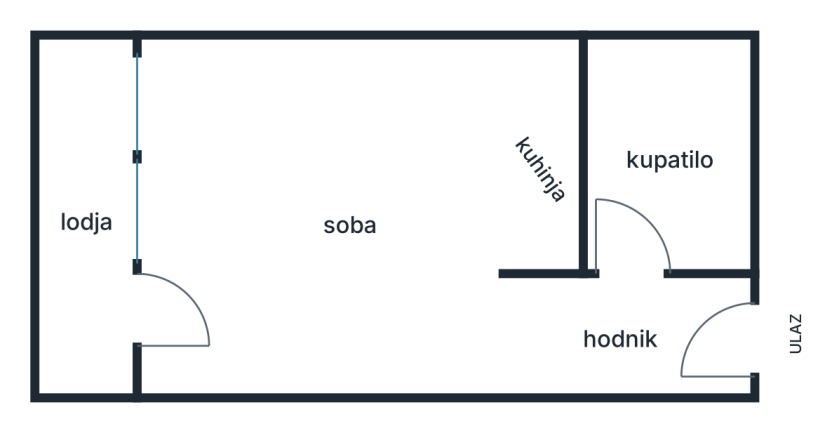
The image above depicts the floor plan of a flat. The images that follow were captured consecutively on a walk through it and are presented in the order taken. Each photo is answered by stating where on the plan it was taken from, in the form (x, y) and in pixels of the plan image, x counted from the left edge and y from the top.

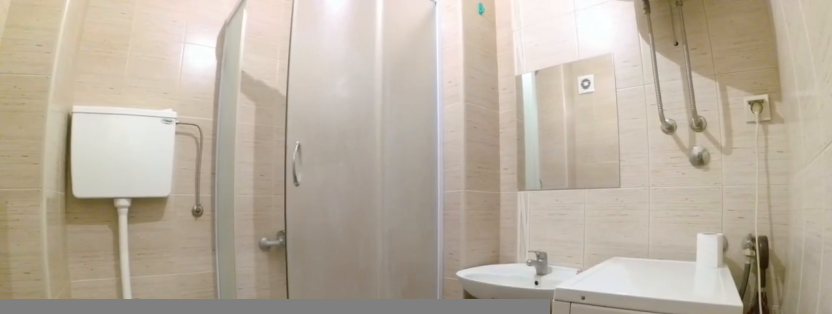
(638, 285)
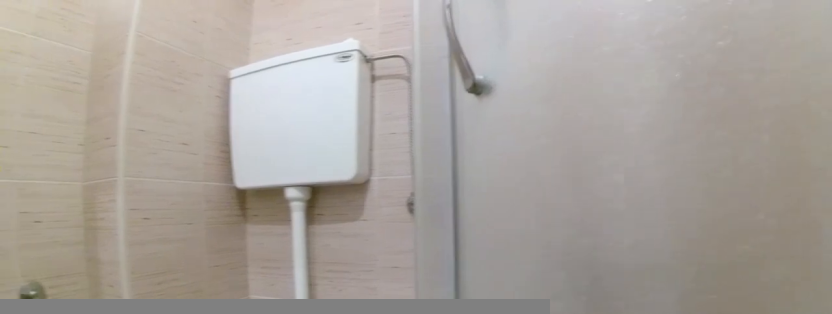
(704, 165)
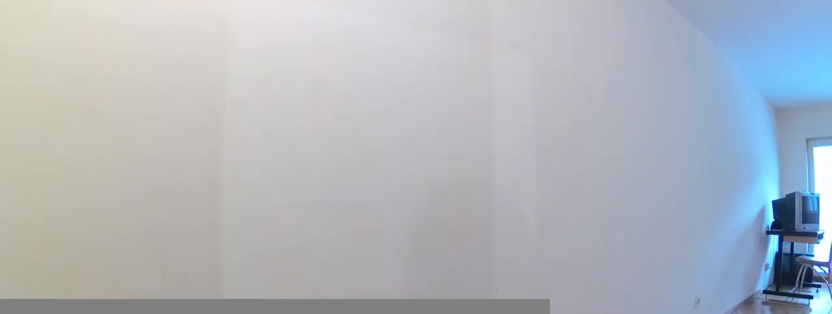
(626, 285)
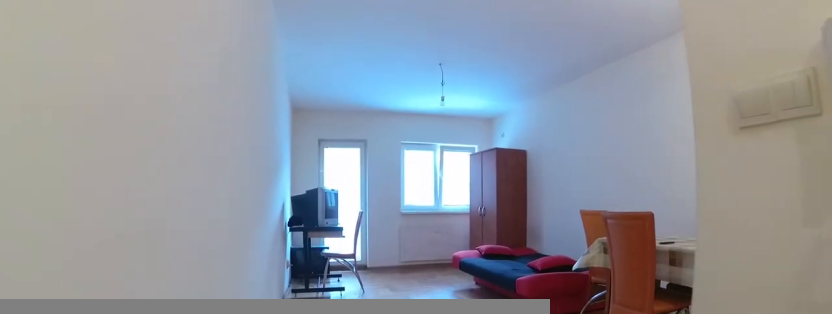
(559, 323)
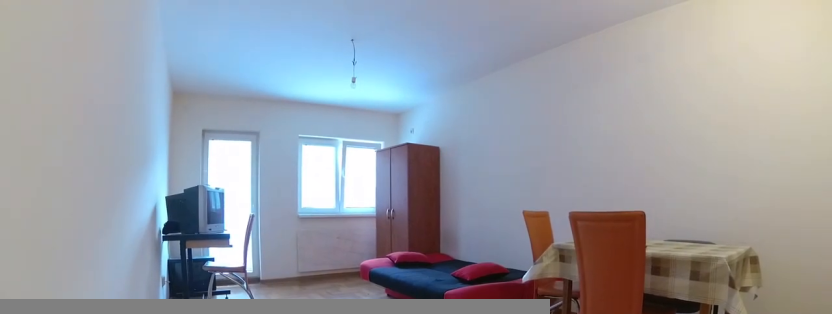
(519, 322)
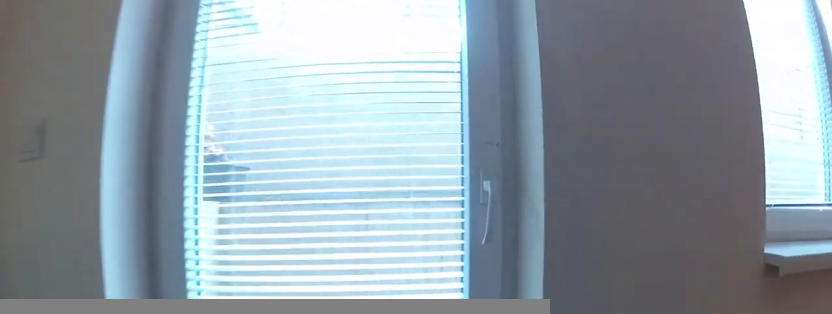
(200, 318)
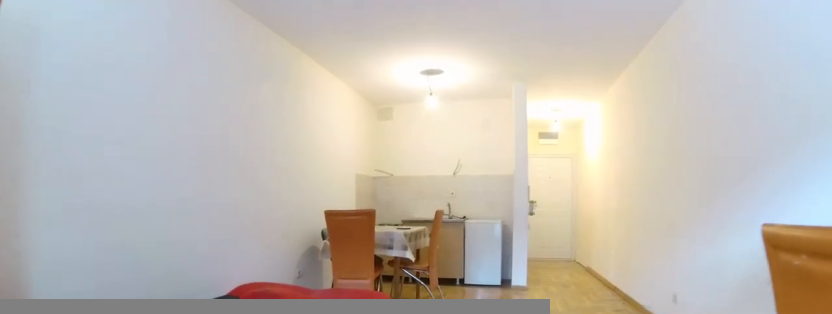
(180, 266)
